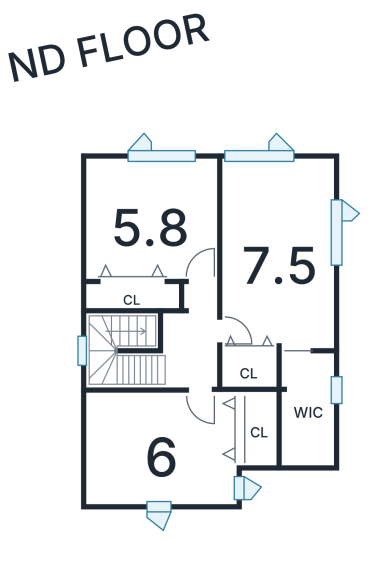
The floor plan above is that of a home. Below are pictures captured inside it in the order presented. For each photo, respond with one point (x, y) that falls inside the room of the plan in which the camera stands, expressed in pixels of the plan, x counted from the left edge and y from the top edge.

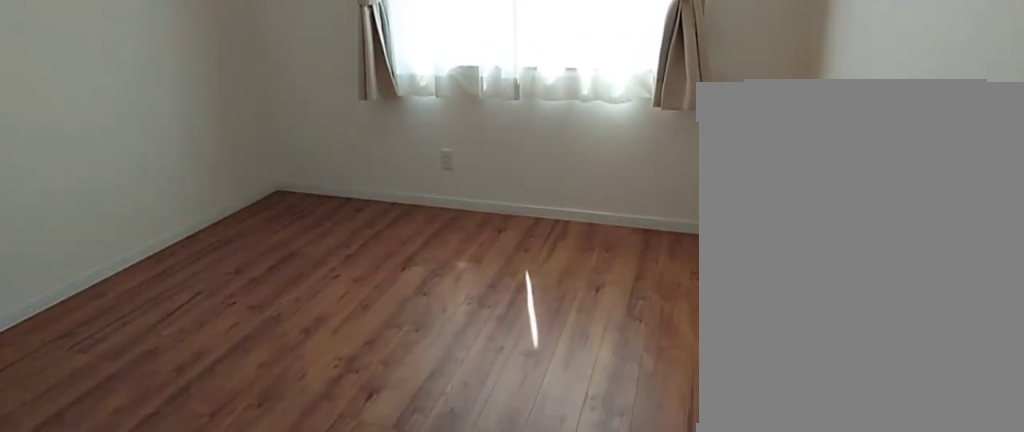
(154, 221)
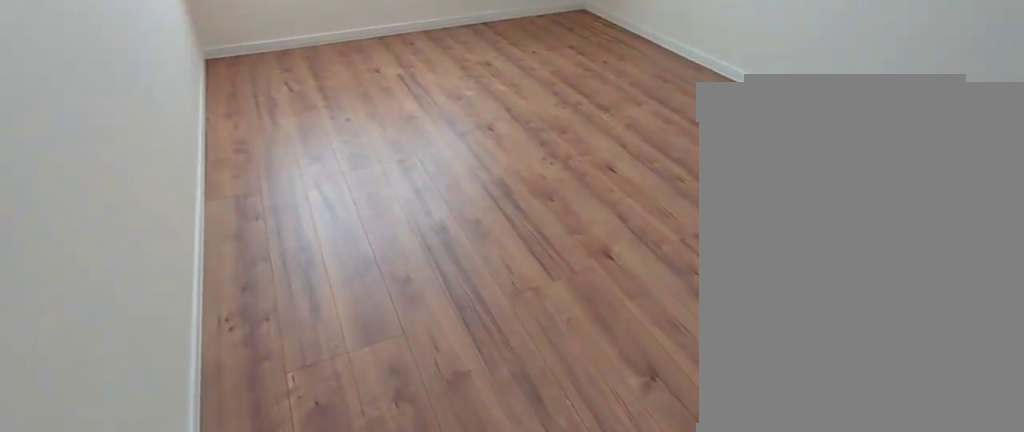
(275, 271)
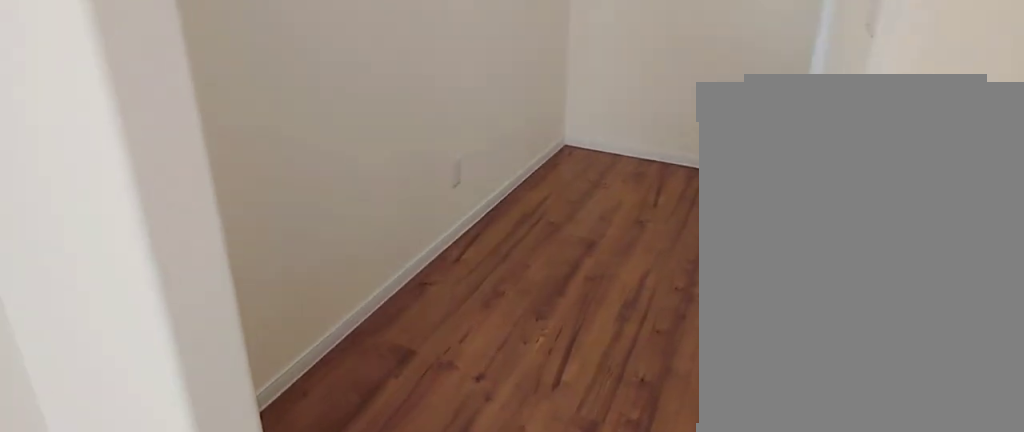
(307, 421)
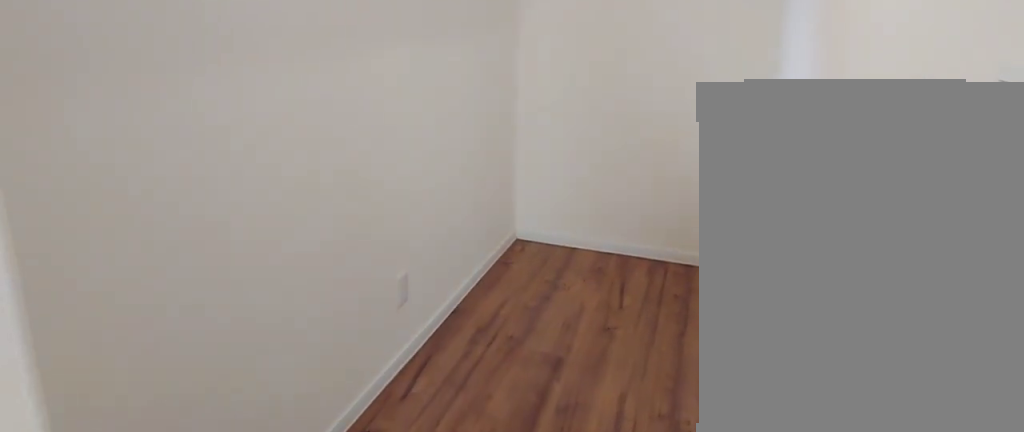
(307, 421)
